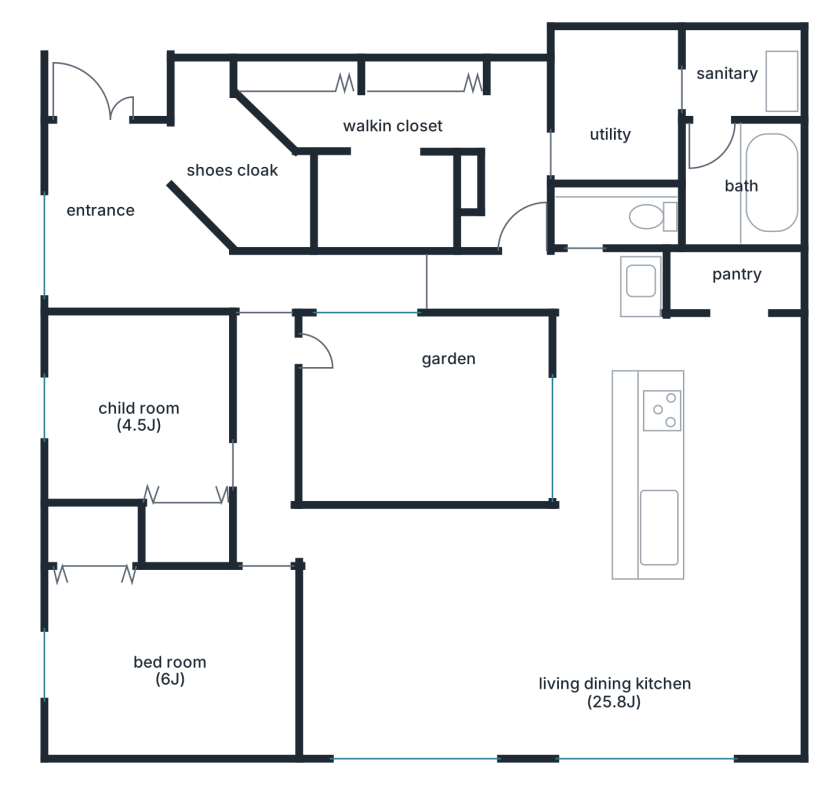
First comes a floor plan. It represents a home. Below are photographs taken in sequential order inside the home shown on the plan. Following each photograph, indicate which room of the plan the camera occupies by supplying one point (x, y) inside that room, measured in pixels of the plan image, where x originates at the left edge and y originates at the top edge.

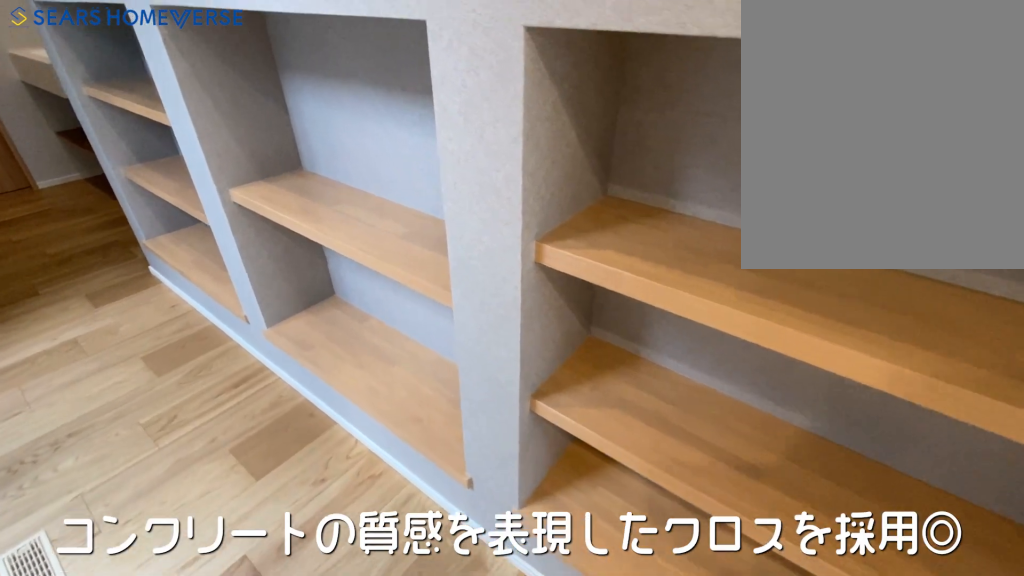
(733, 475)
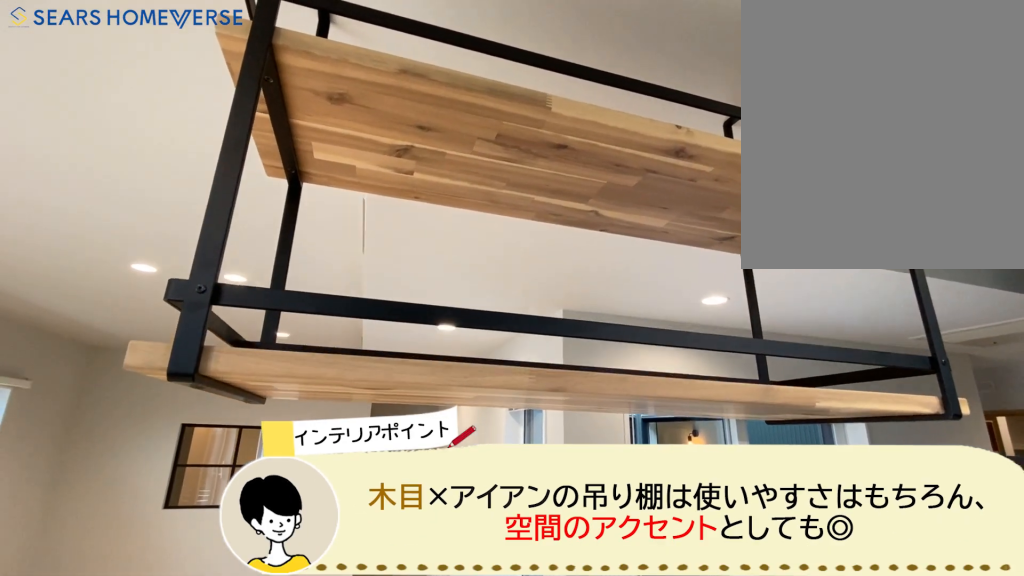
(733, 474)
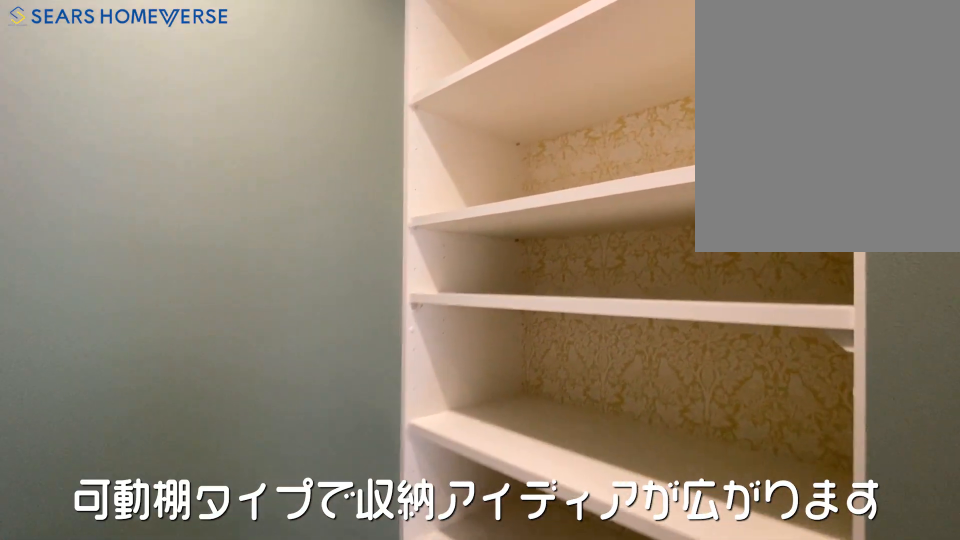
(742, 284)
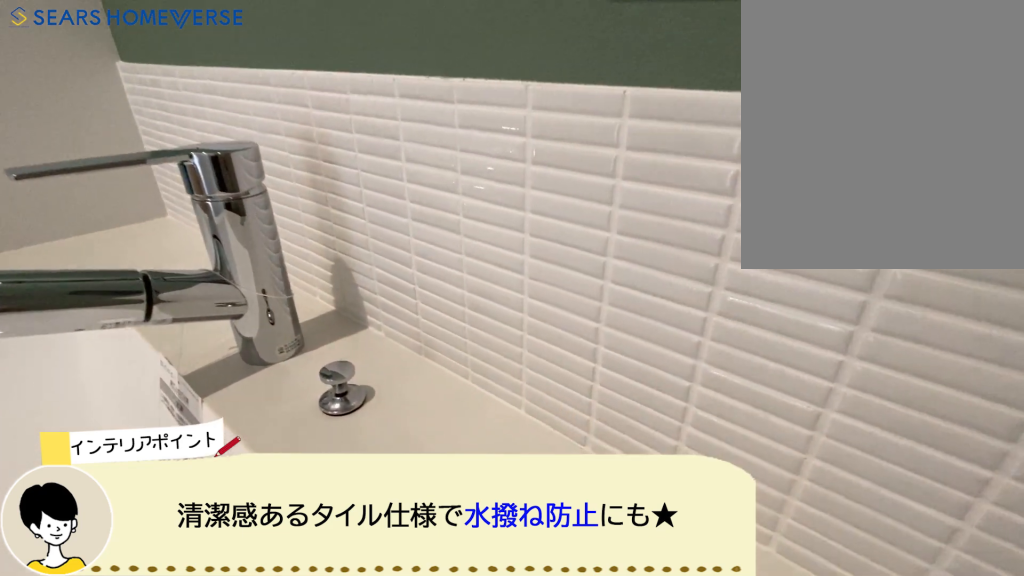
(581, 286)
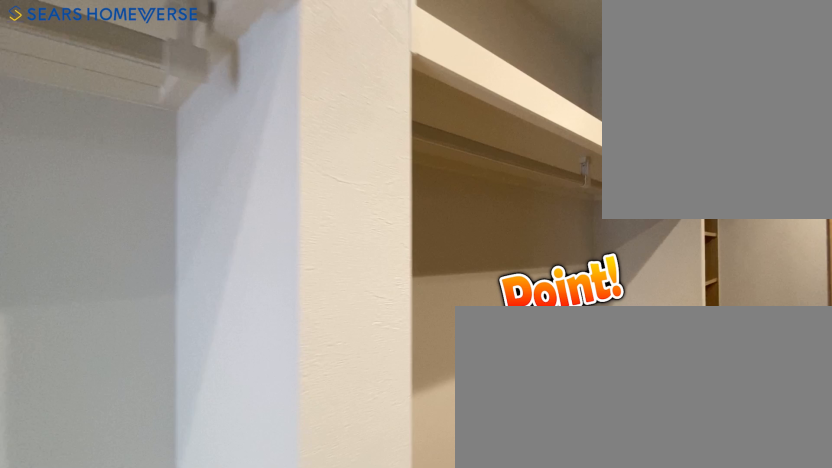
(387, 182)
